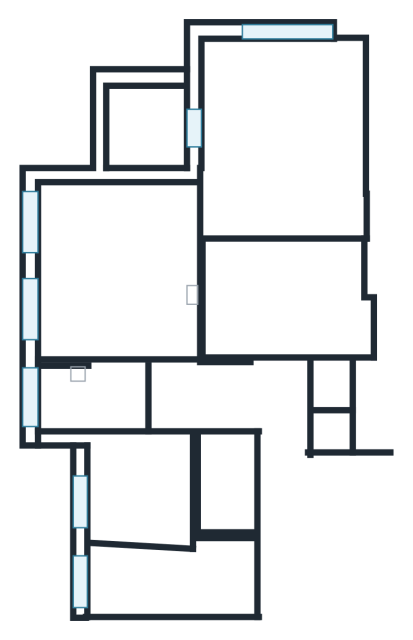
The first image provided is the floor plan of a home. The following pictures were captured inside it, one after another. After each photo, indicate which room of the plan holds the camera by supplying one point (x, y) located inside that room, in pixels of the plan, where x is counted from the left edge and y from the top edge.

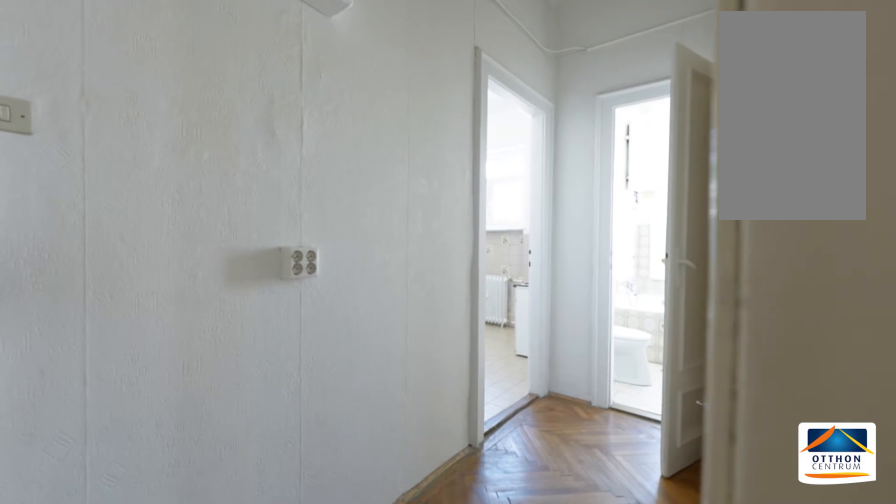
(267, 397)
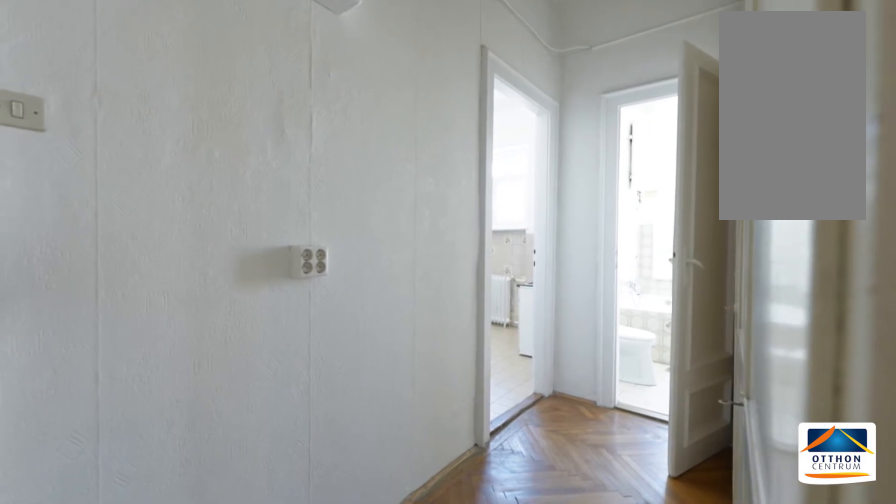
(268, 397)
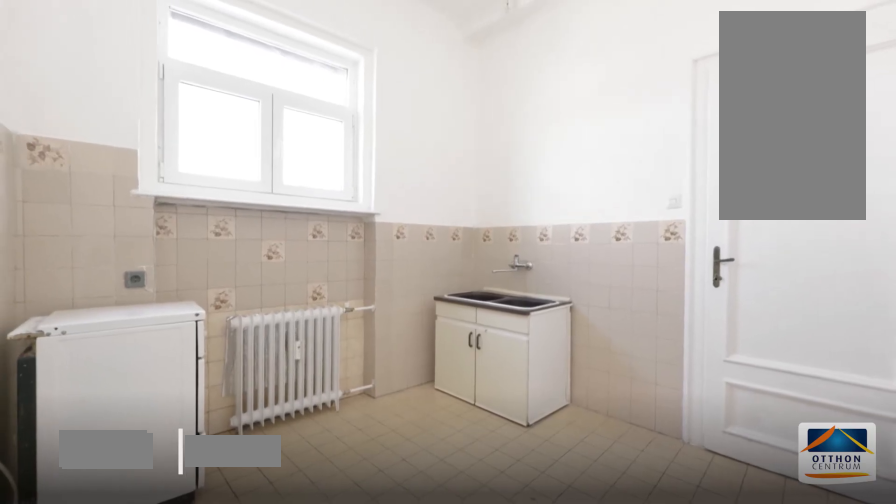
(157, 493)
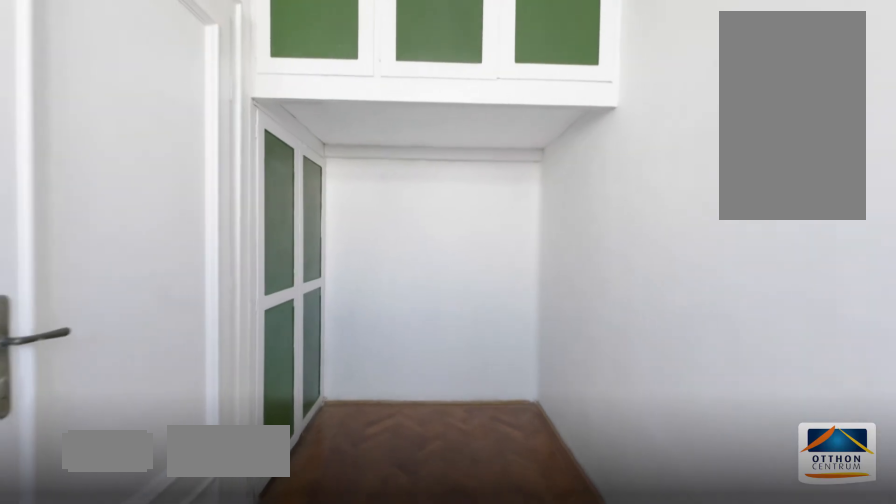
(157, 577)
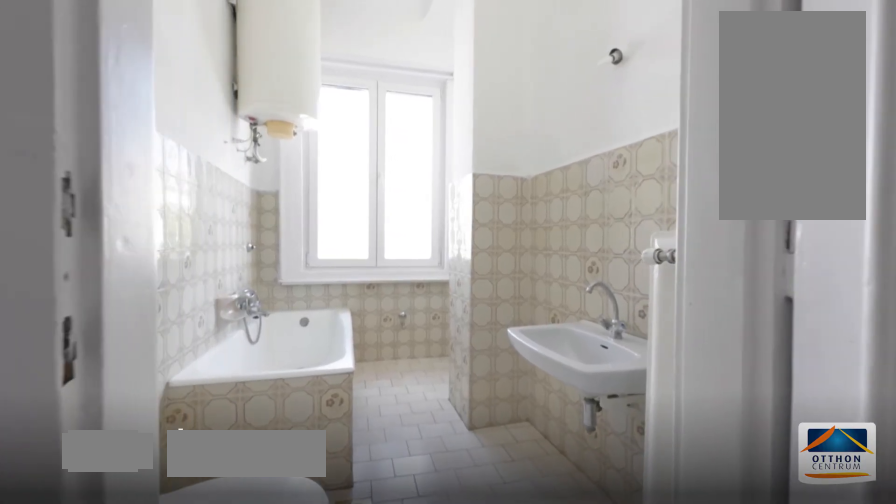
(95, 400)
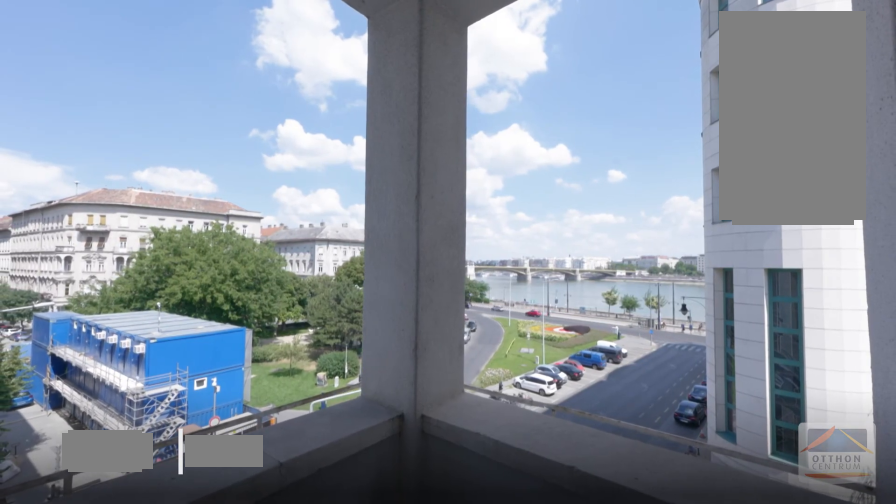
(151, 125)
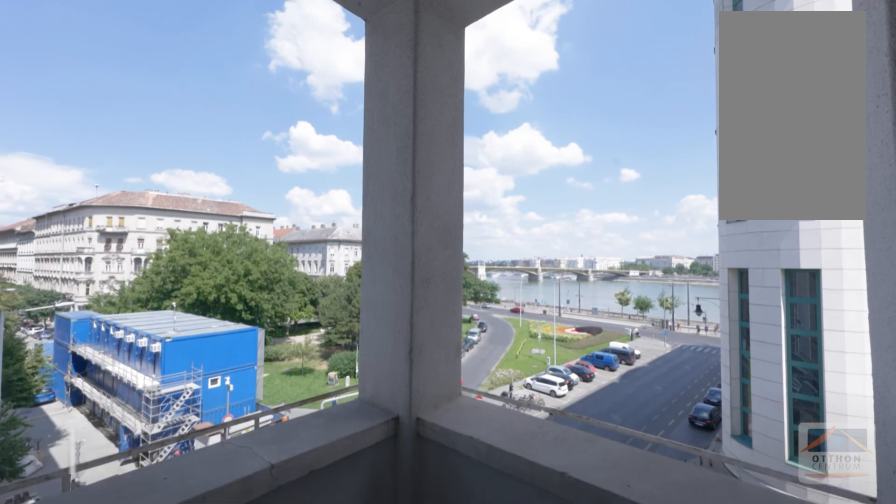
(150, 125)
